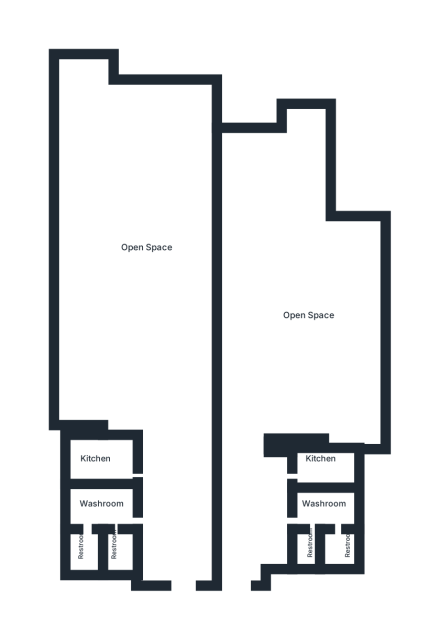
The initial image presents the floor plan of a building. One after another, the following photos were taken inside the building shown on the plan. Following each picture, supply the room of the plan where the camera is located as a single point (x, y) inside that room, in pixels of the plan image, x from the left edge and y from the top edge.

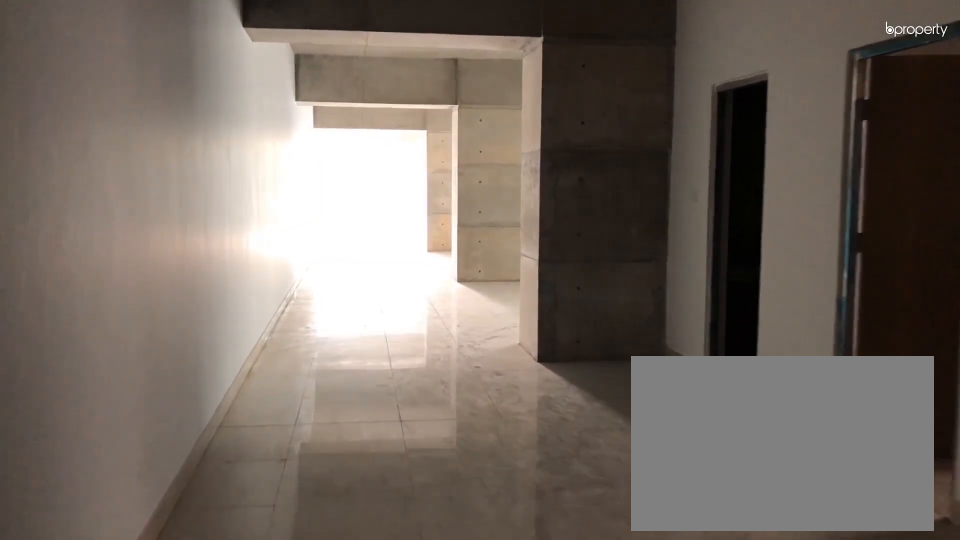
(246, 544)
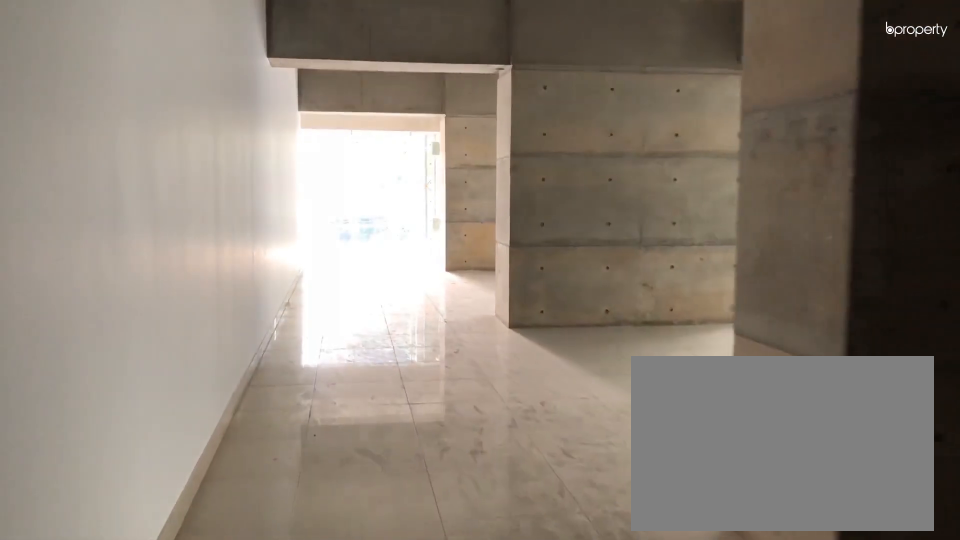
(255, 360)
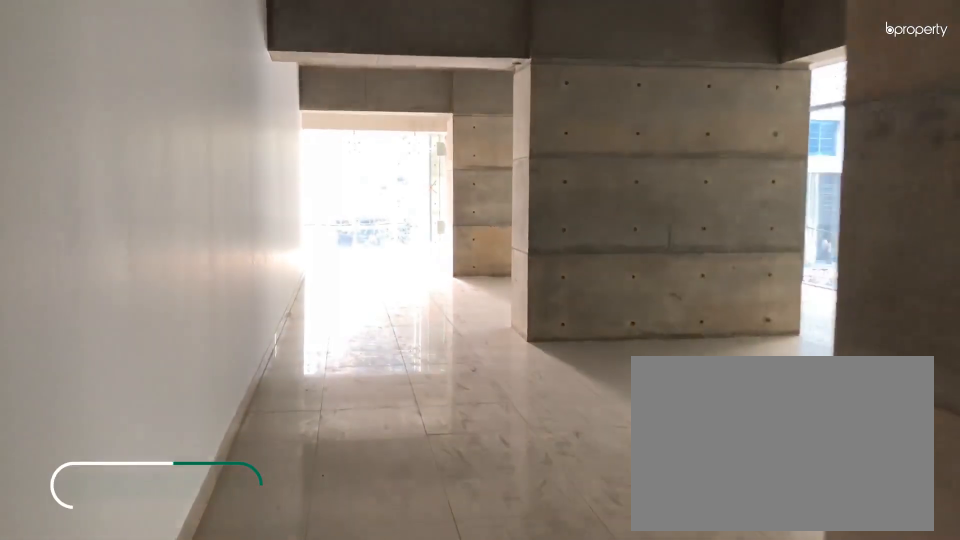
(255, 360)
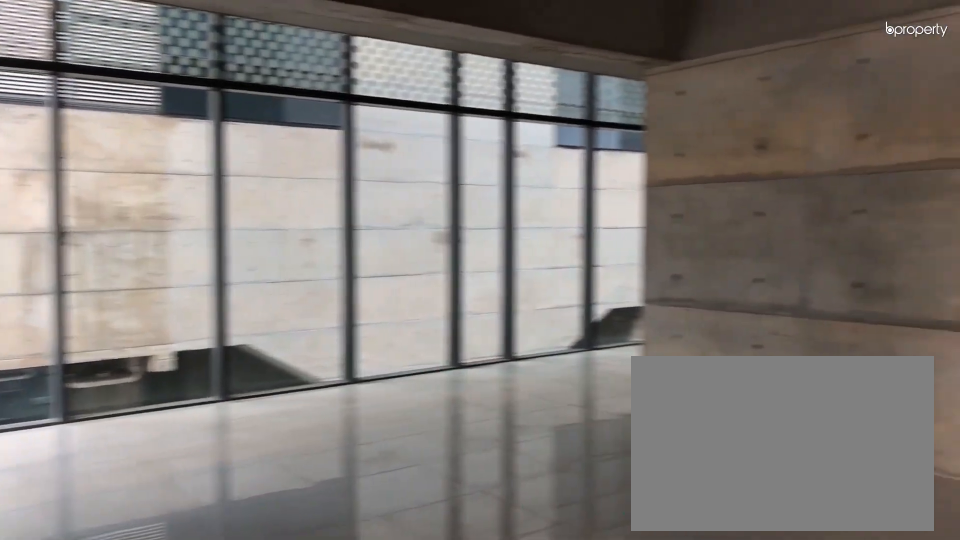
(246, 262)
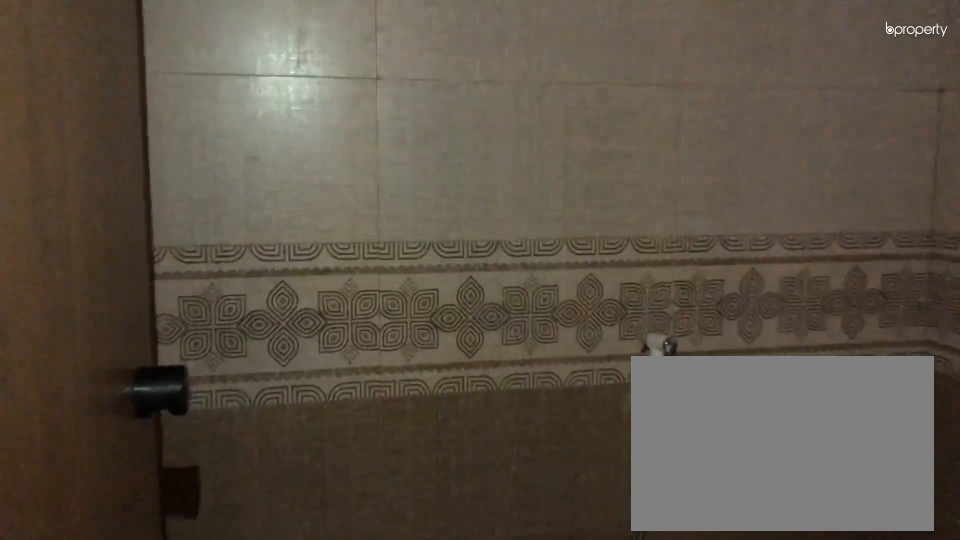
(304, 547)
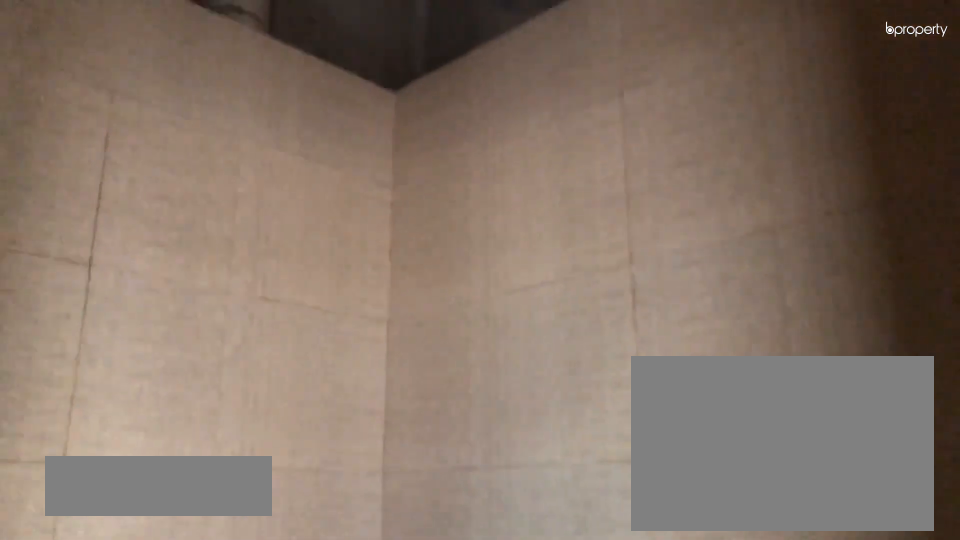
(332, 546)
